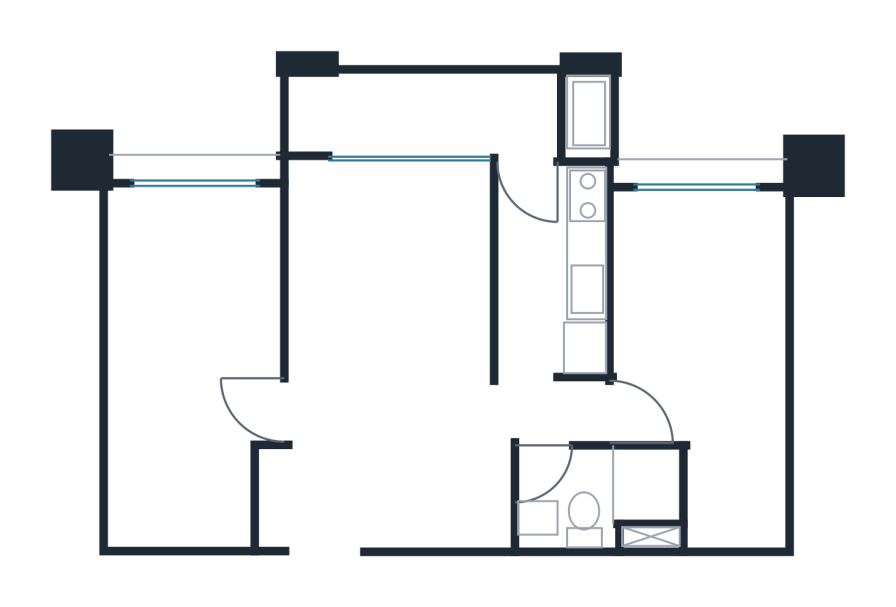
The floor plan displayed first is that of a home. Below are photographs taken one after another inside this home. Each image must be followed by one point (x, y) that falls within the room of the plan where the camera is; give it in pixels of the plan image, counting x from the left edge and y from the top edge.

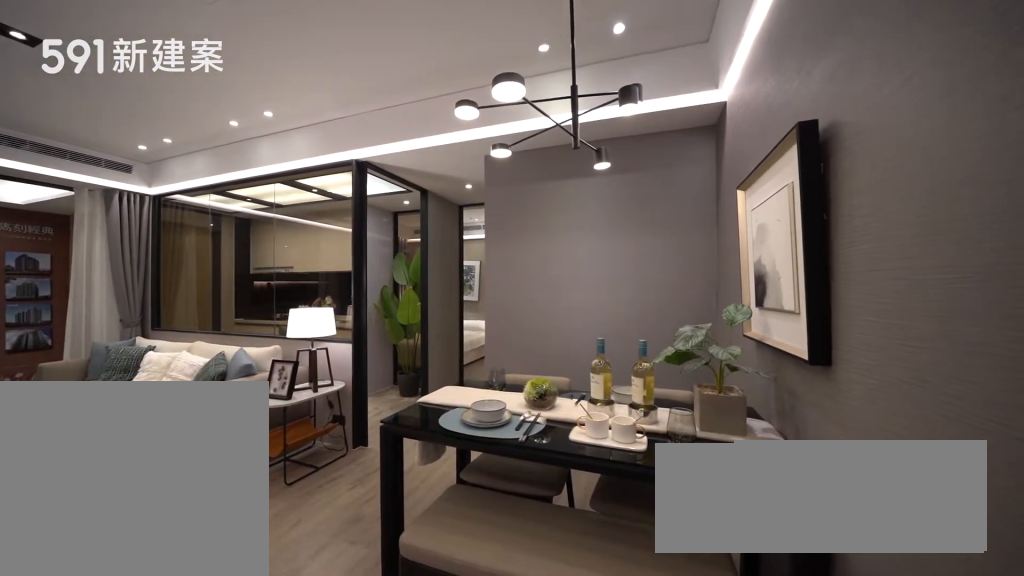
(443, 479)
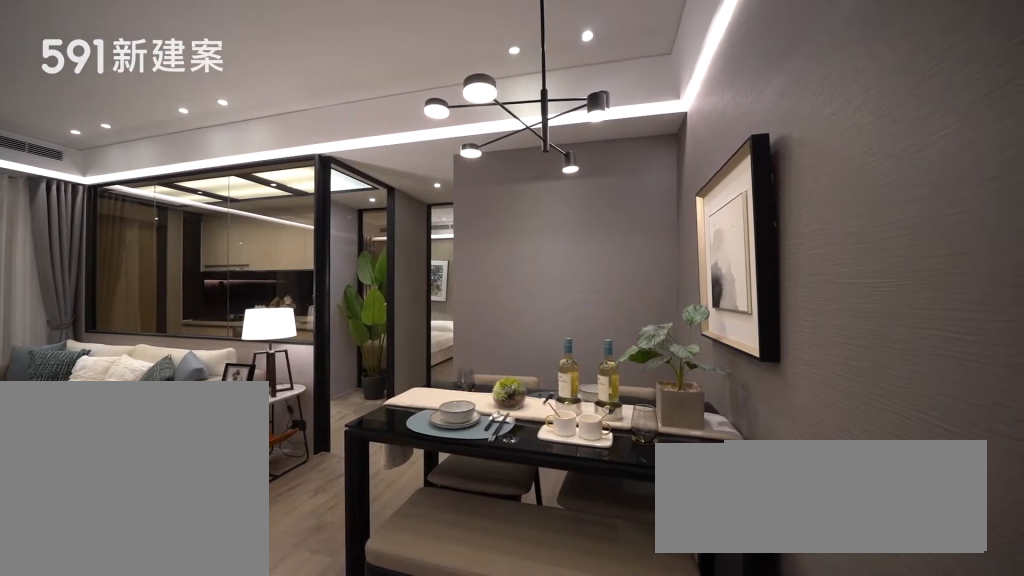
(443, 479)
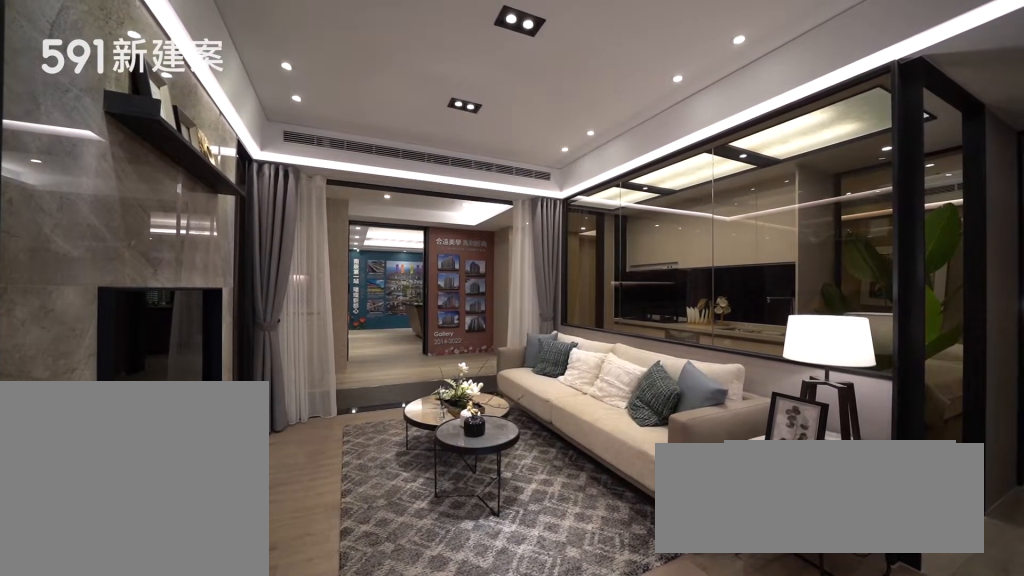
(390, 277)
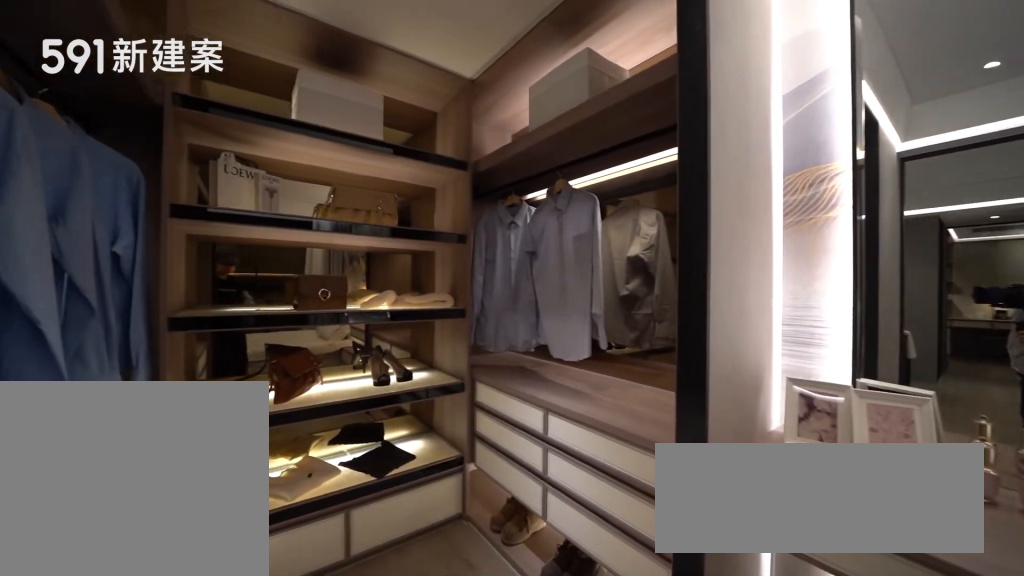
(192, 358)
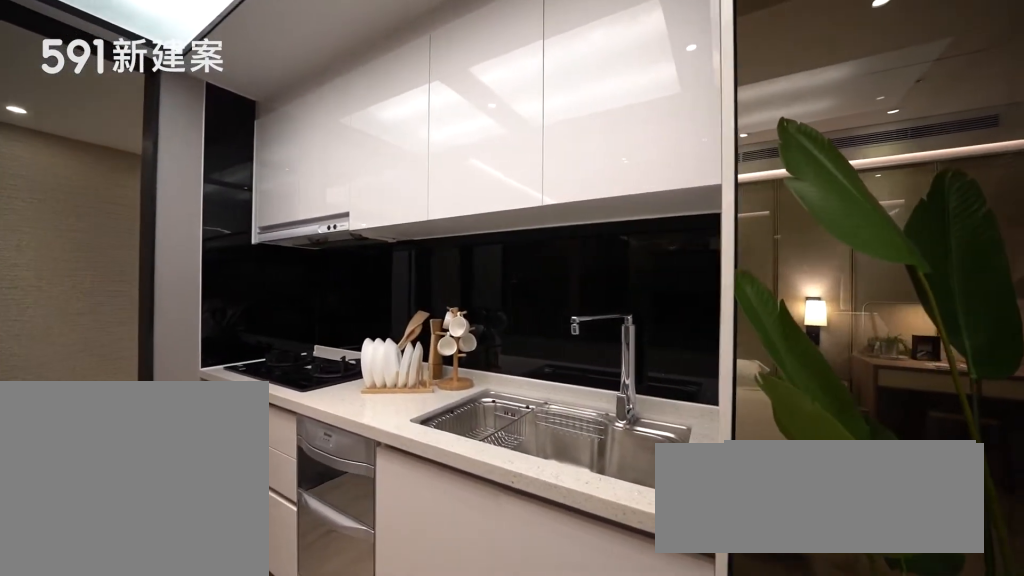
(555, 267)
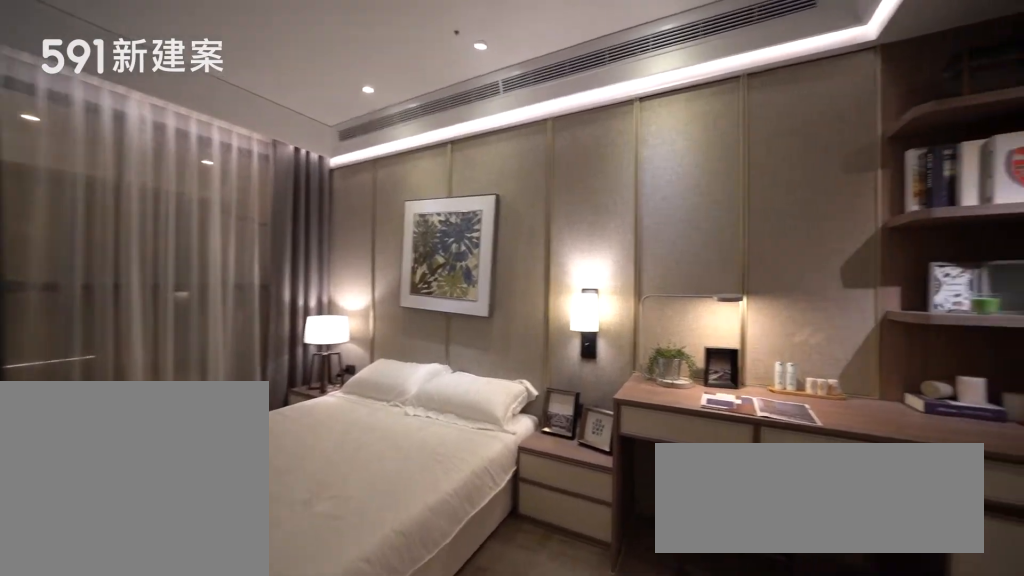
(710, 351)
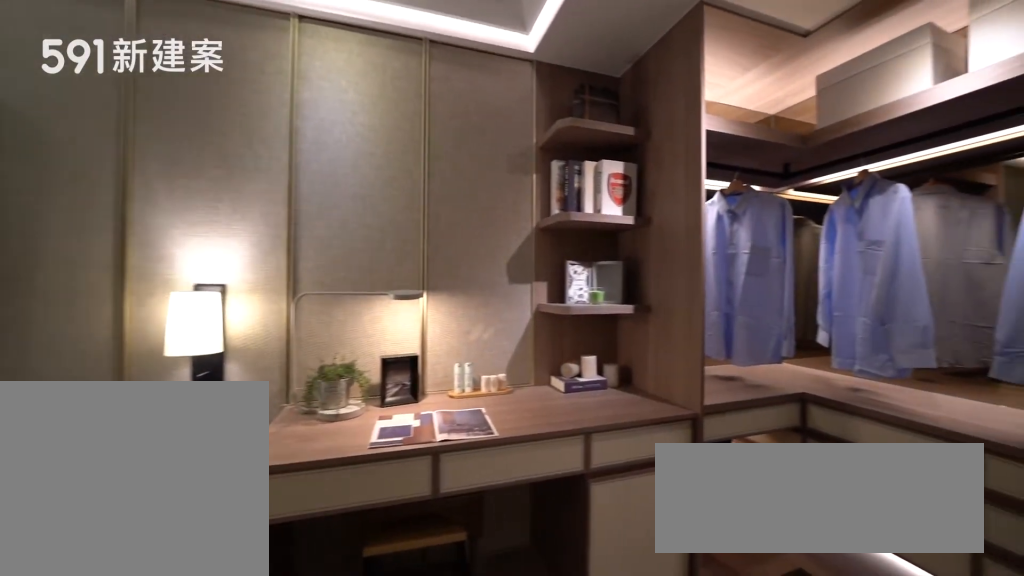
(710, 351)
